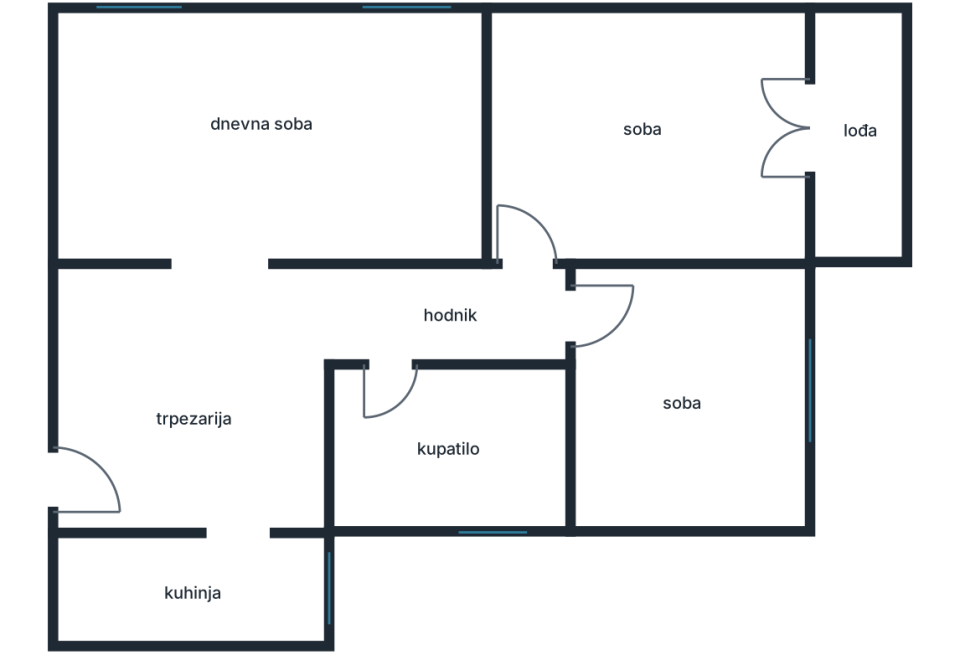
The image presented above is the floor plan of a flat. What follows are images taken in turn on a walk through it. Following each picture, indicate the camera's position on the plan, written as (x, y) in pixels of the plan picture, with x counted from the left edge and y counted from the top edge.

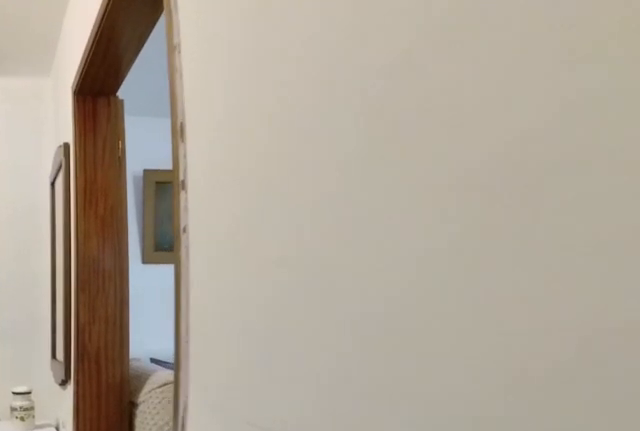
(394, 311)
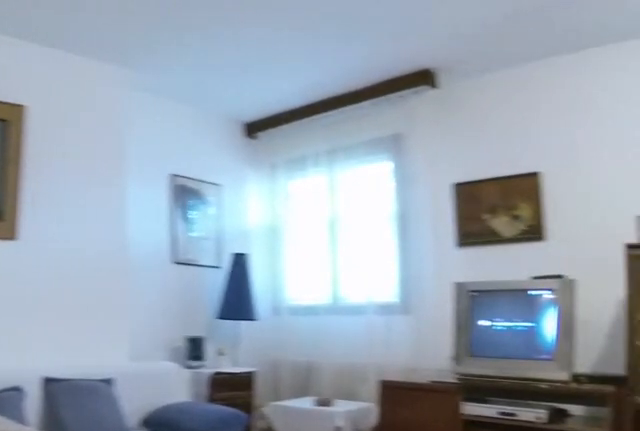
(267, 296)
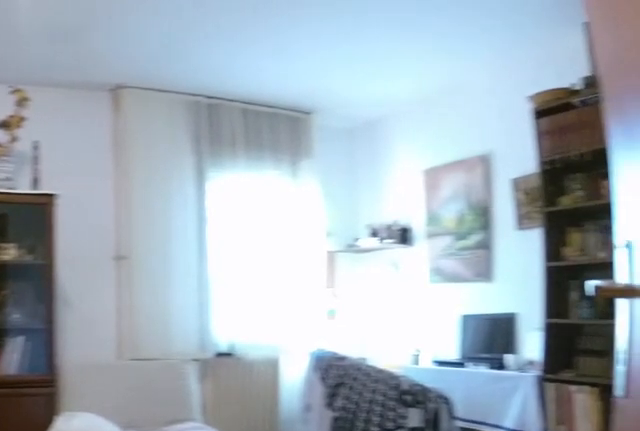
(247, 280)
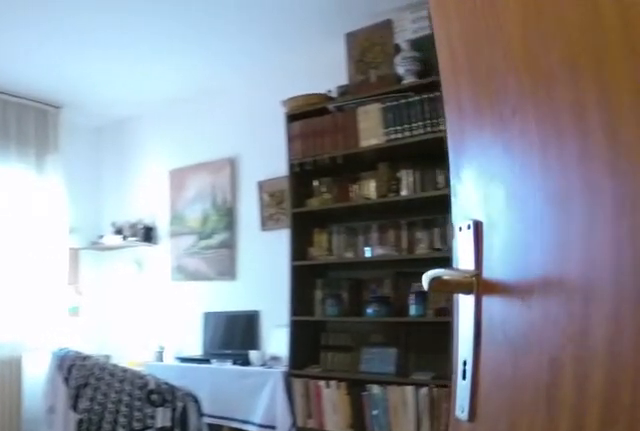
(260, 259)
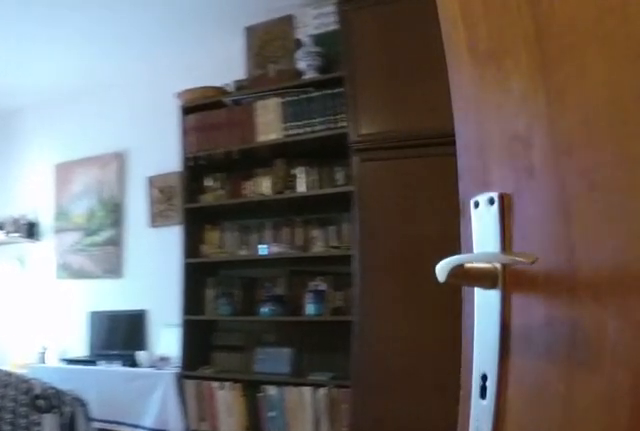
(270, 248)
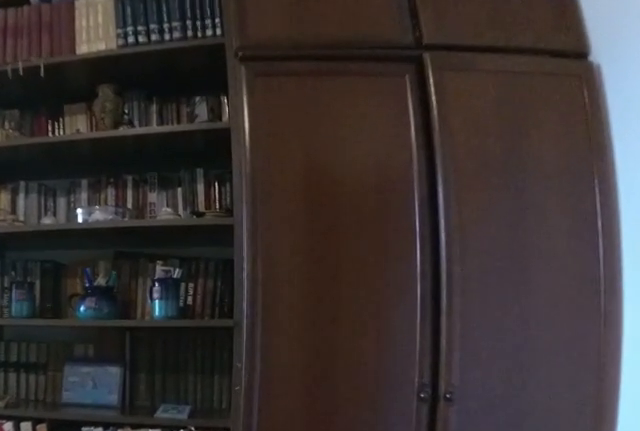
(341, 234)
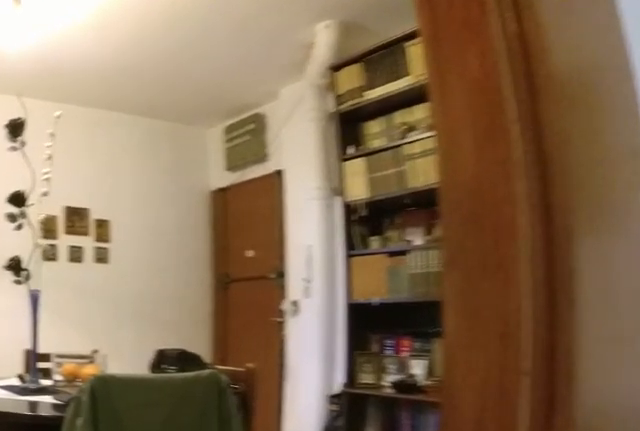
(257, 210)
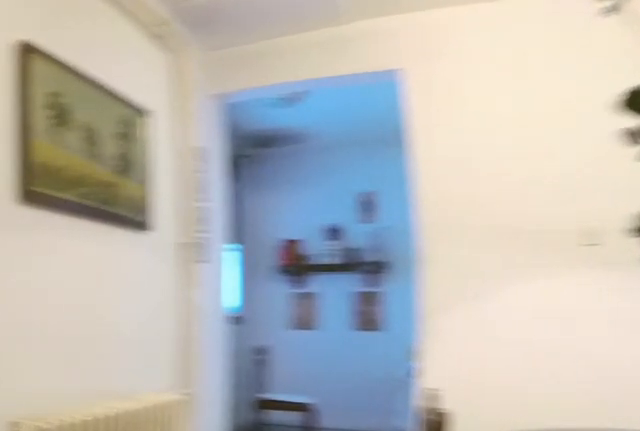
(217, 250)
